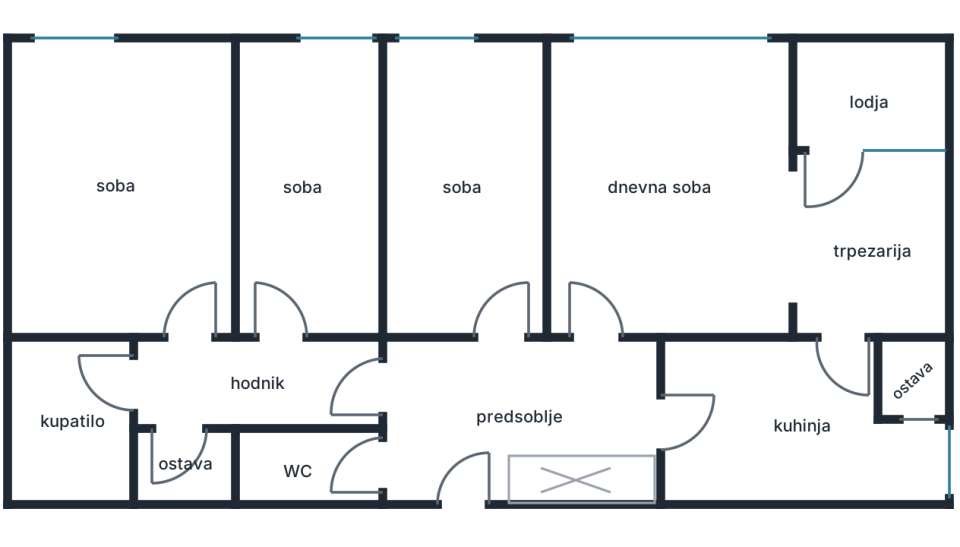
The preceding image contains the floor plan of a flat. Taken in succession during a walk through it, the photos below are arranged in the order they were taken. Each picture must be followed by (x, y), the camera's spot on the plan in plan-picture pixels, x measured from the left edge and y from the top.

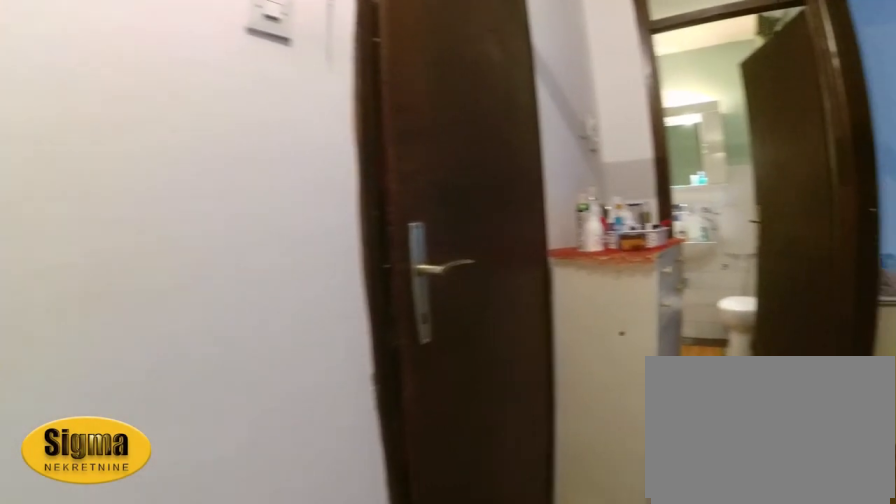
(317, 364)
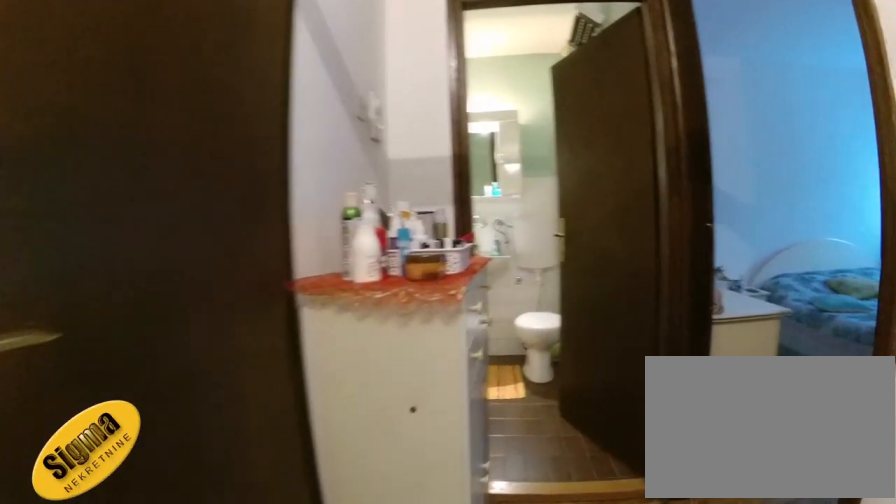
(279, 394)
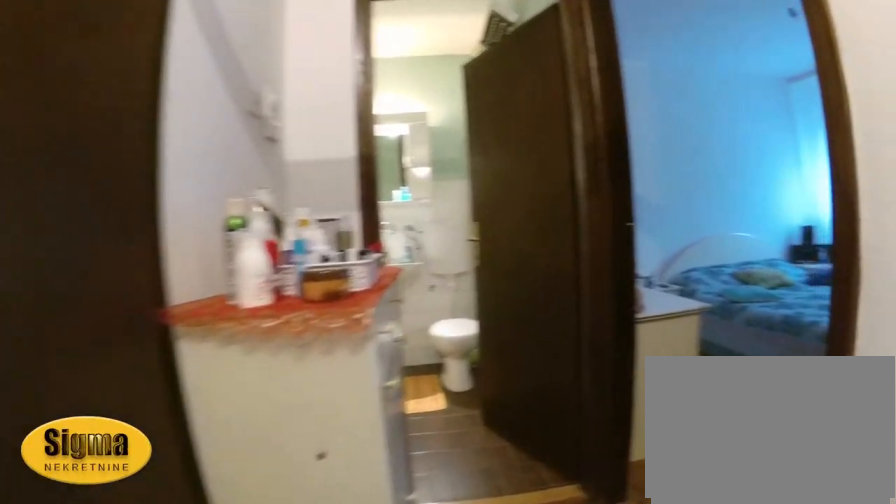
(263, 394)
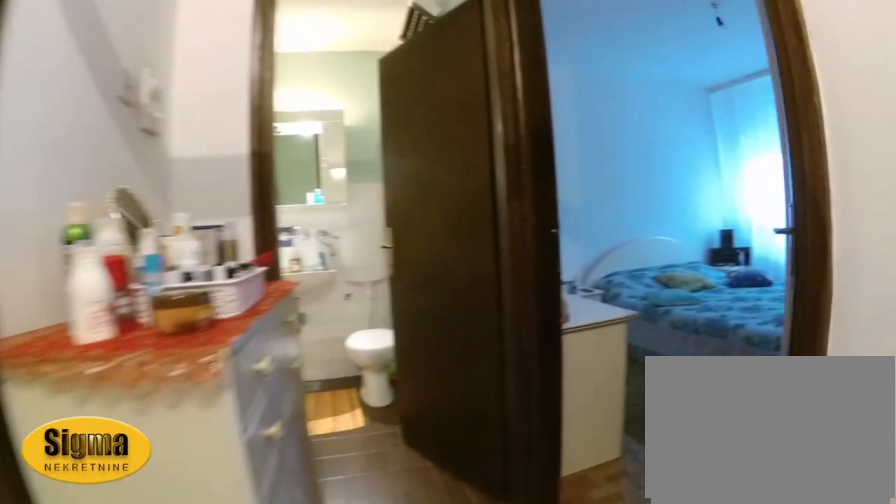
(247, 393)
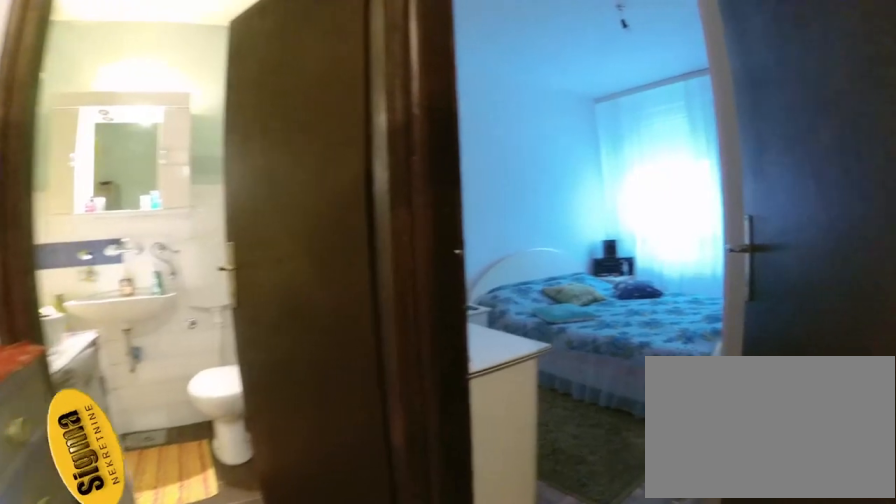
(211, 386)
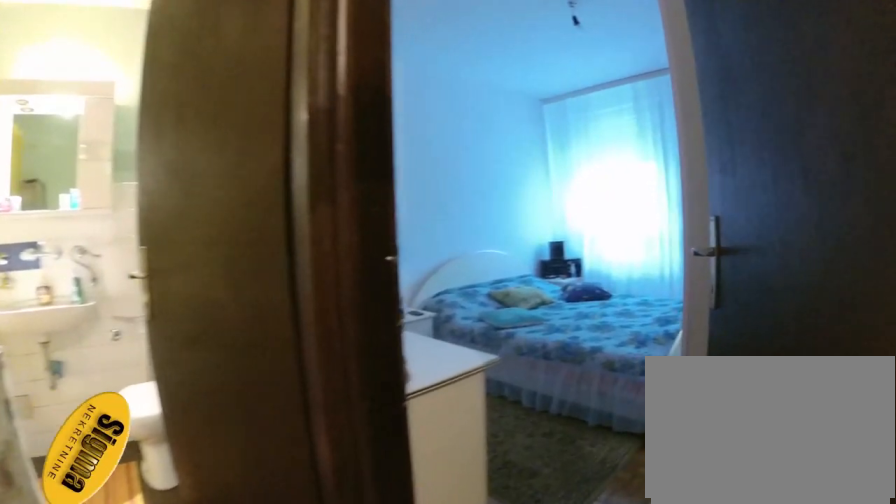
(210, 383)
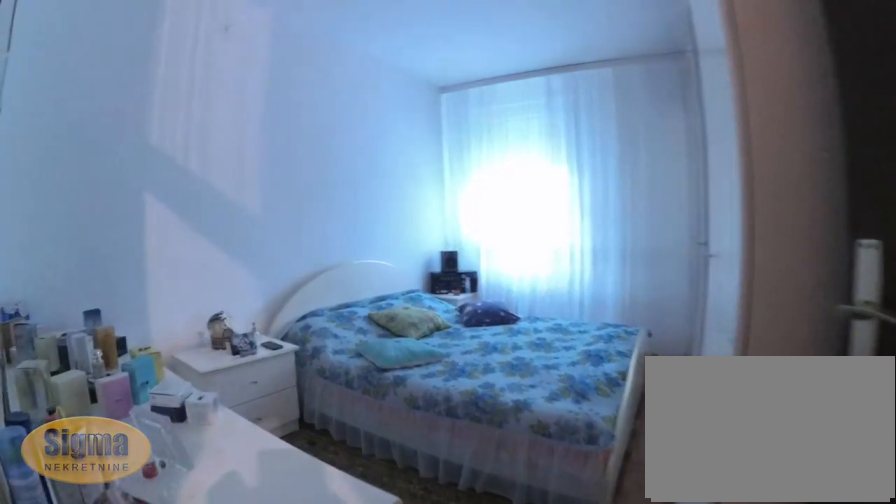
(200, 364)
